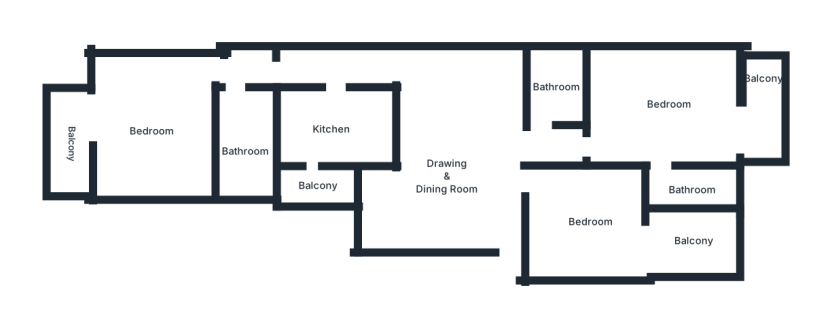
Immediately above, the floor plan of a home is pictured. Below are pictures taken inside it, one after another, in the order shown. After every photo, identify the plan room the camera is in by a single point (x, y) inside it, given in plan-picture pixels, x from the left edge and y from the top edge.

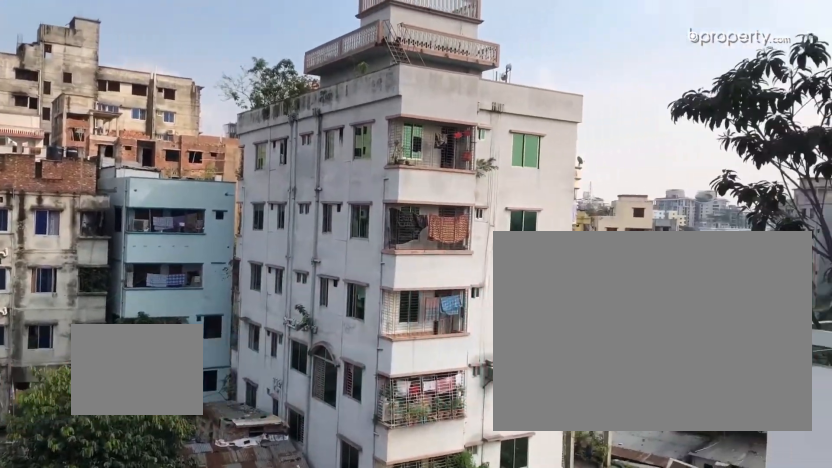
(694, 259)
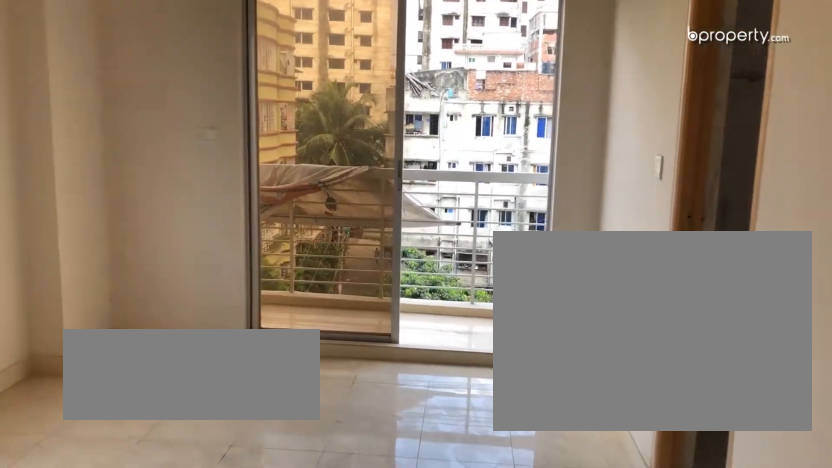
(664, 118)
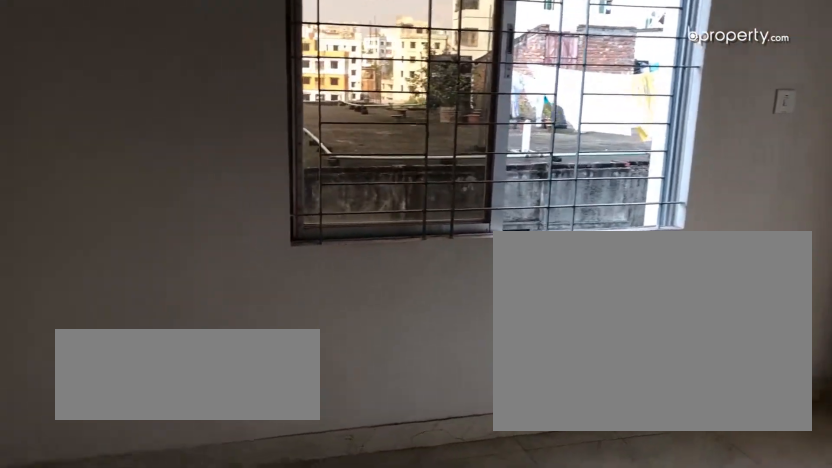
(664, 118)
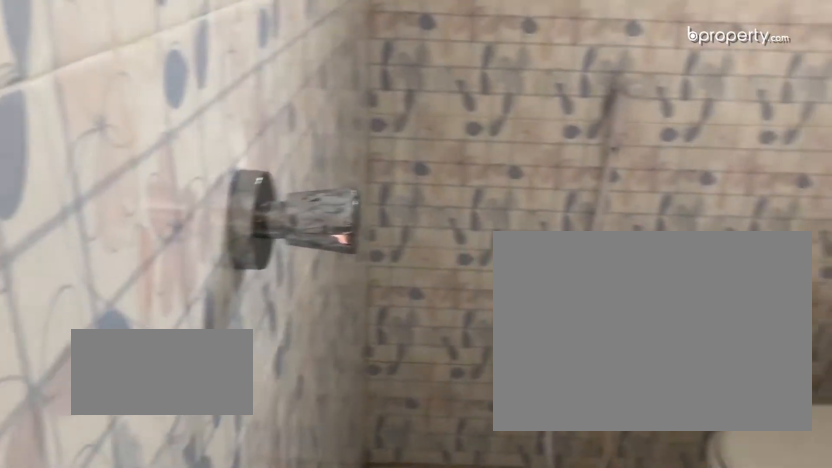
(690, 191)
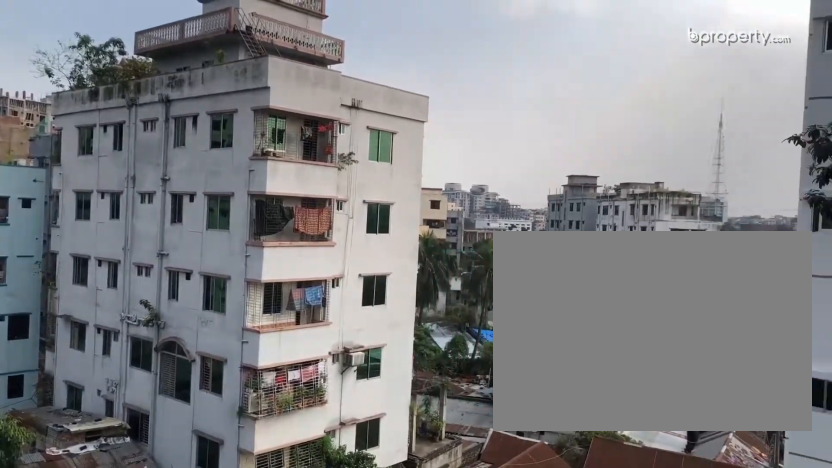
(762, 119)
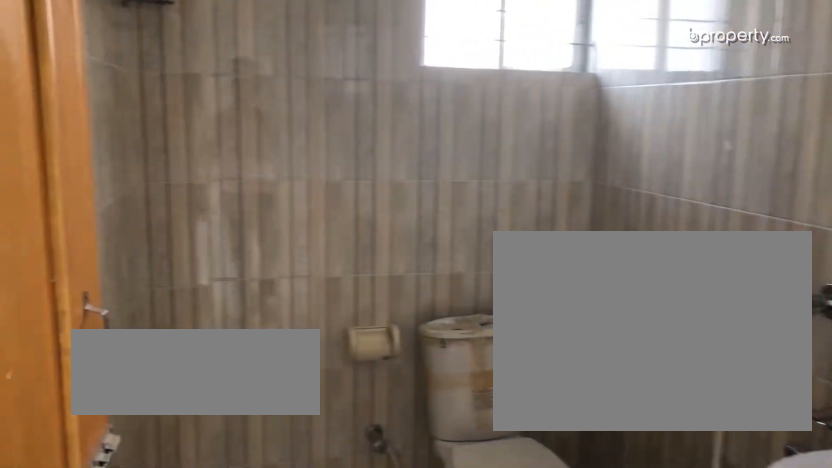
(554, 91)
